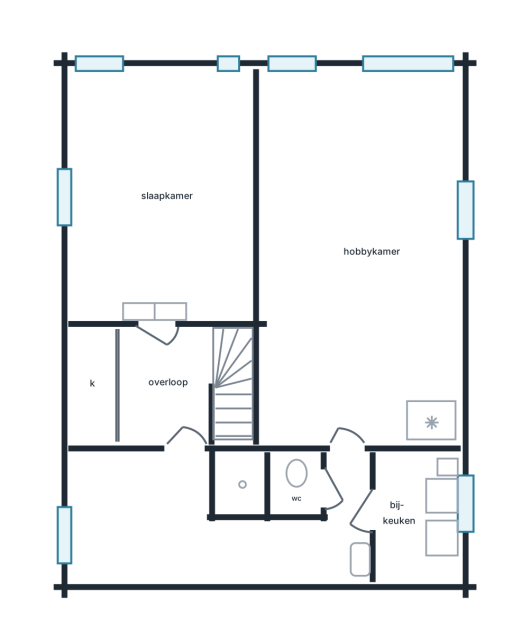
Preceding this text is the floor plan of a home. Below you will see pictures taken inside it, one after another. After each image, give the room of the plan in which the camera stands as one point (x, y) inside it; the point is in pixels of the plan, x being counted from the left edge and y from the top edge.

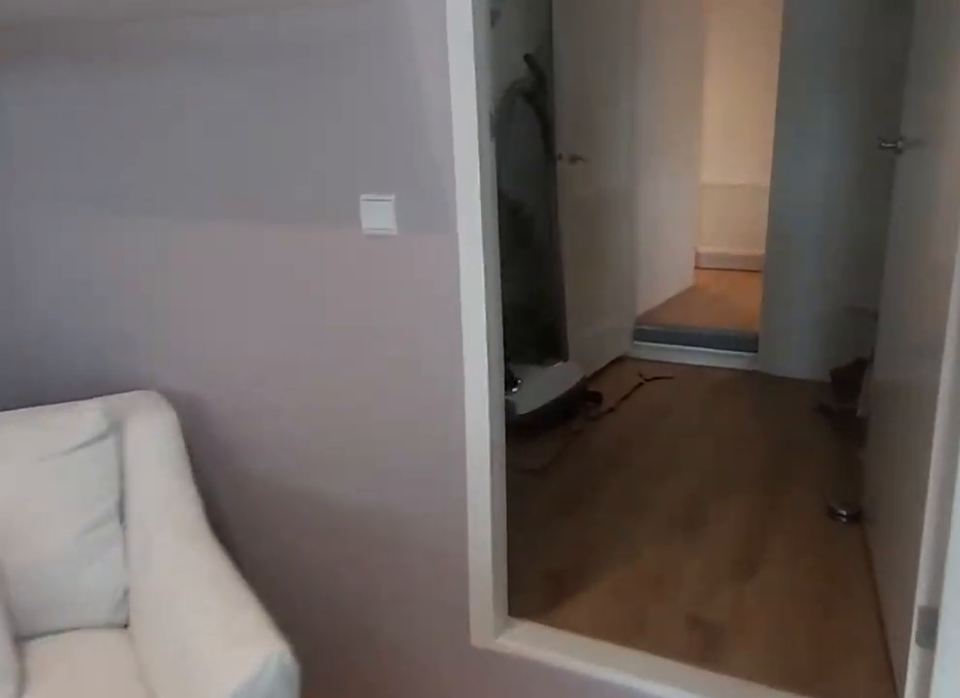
(161, 193)
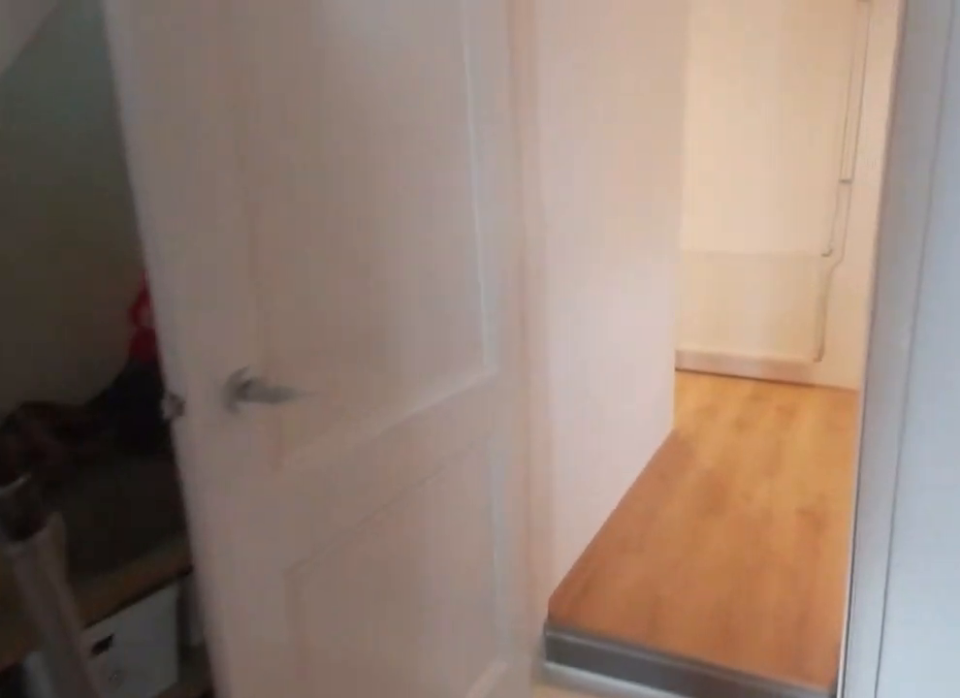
(166, 384)
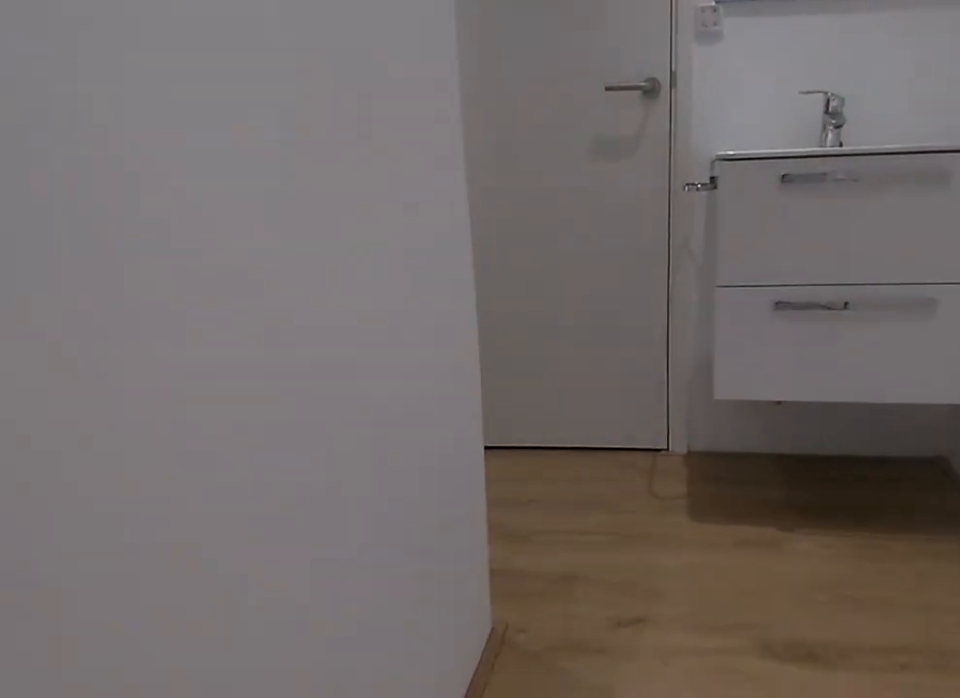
(331, 488)
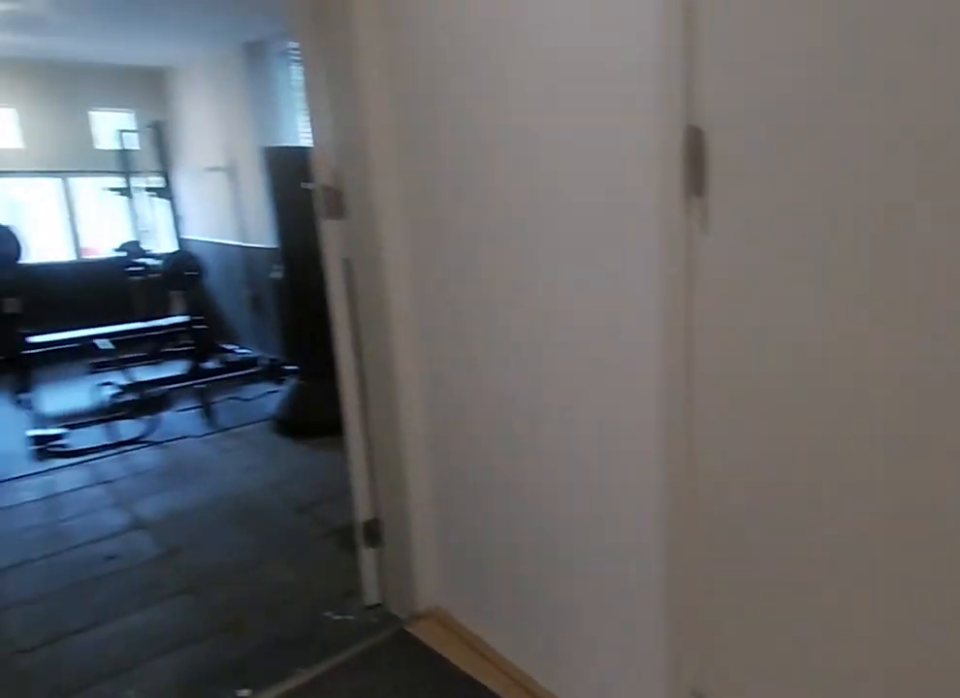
(331, 488)
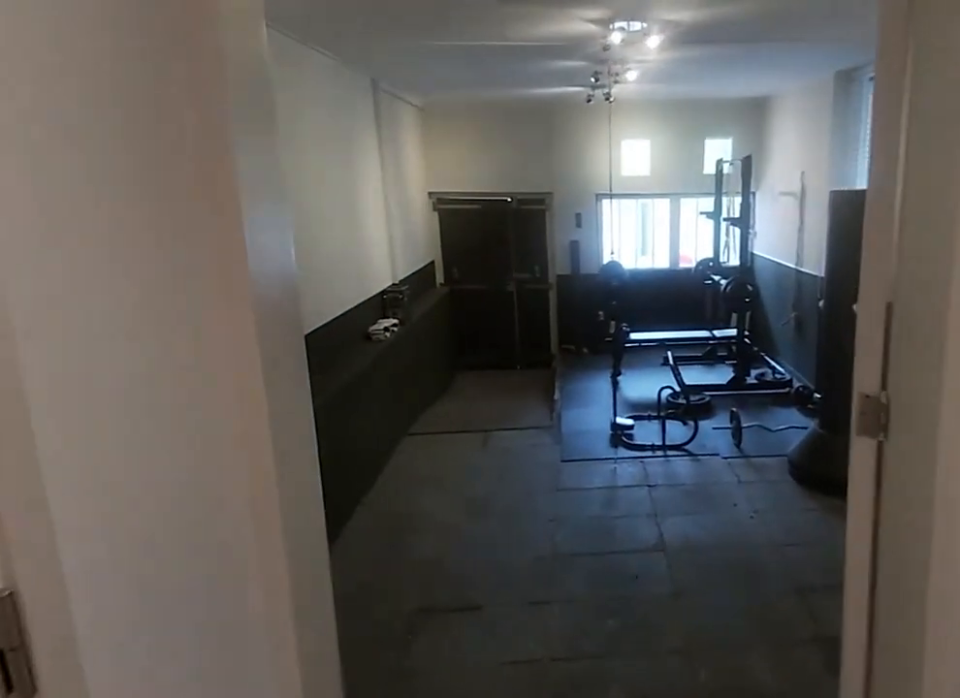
(331, 488)
